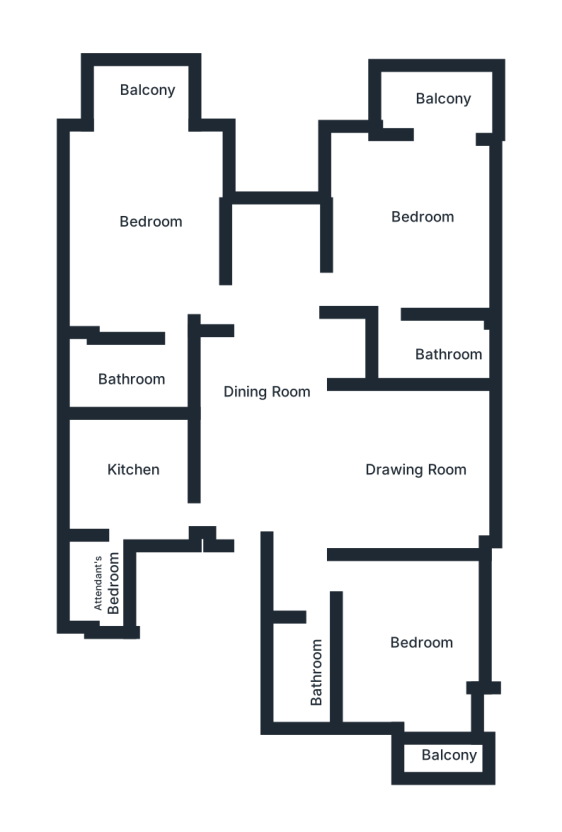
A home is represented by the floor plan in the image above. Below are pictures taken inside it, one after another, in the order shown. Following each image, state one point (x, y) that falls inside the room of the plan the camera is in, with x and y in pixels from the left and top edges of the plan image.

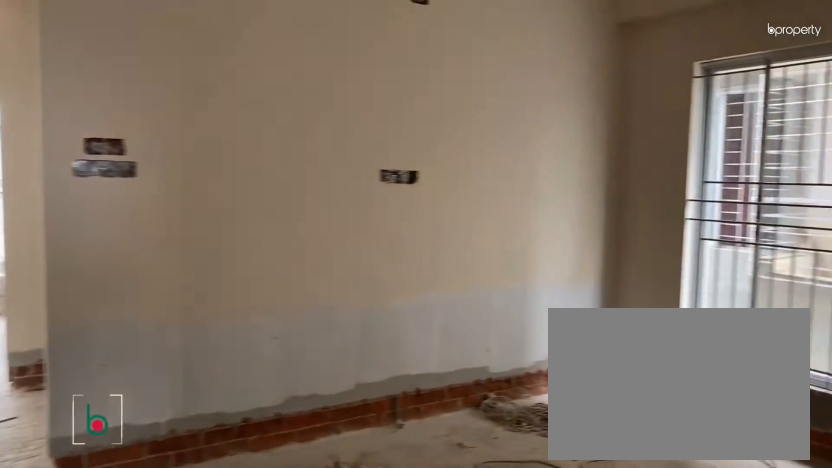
(400, 470)
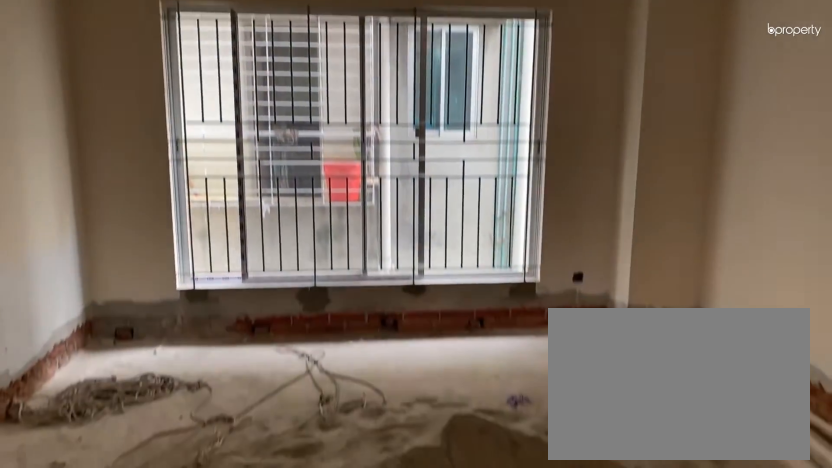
(400, 470)
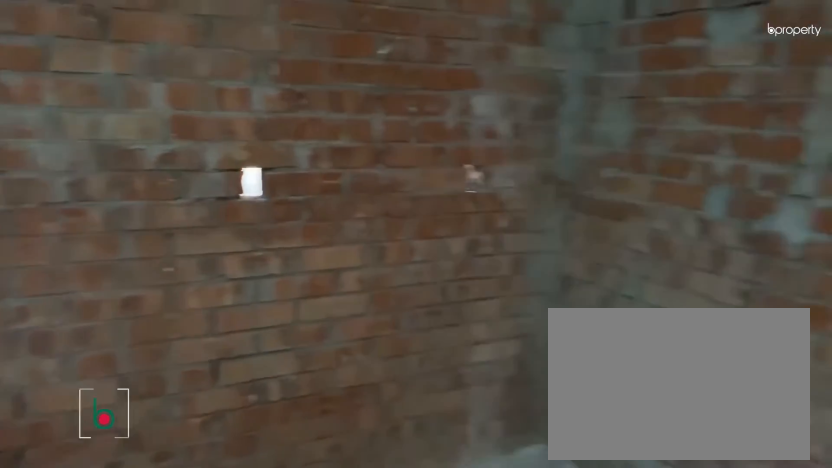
(127, 468)
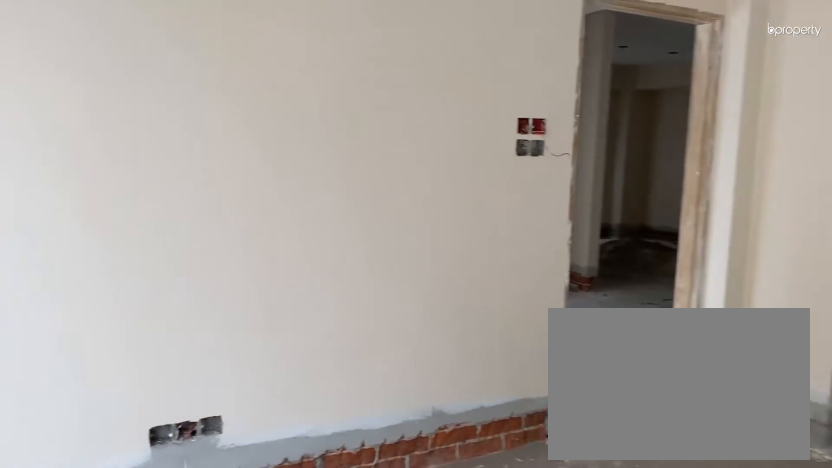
(145, 199)
